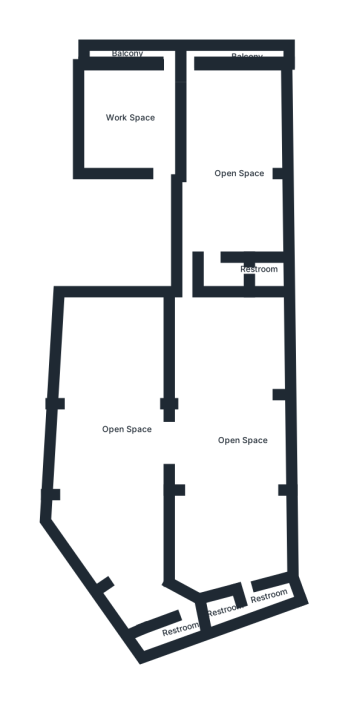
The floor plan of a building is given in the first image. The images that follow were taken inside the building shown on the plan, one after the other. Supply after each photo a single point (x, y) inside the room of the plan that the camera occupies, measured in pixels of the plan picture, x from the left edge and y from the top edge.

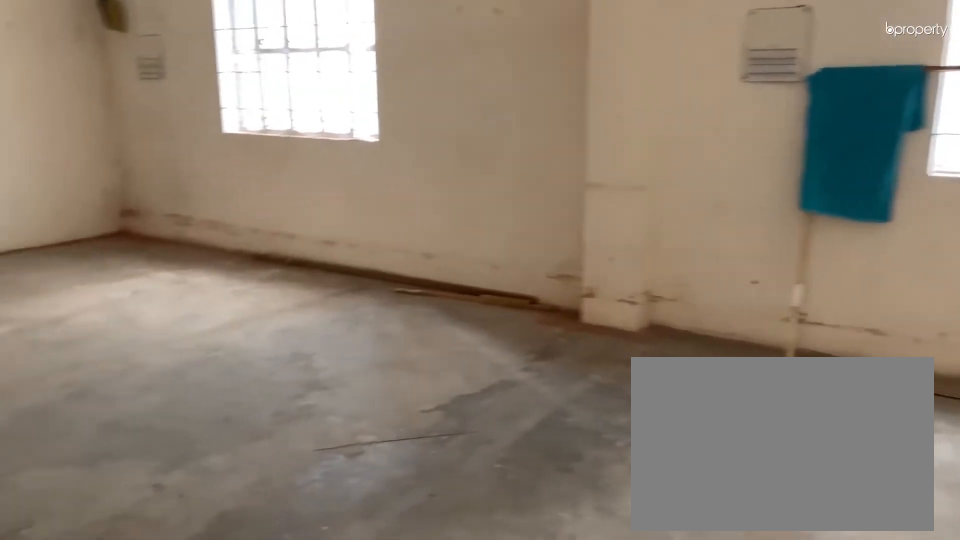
(227, 458)
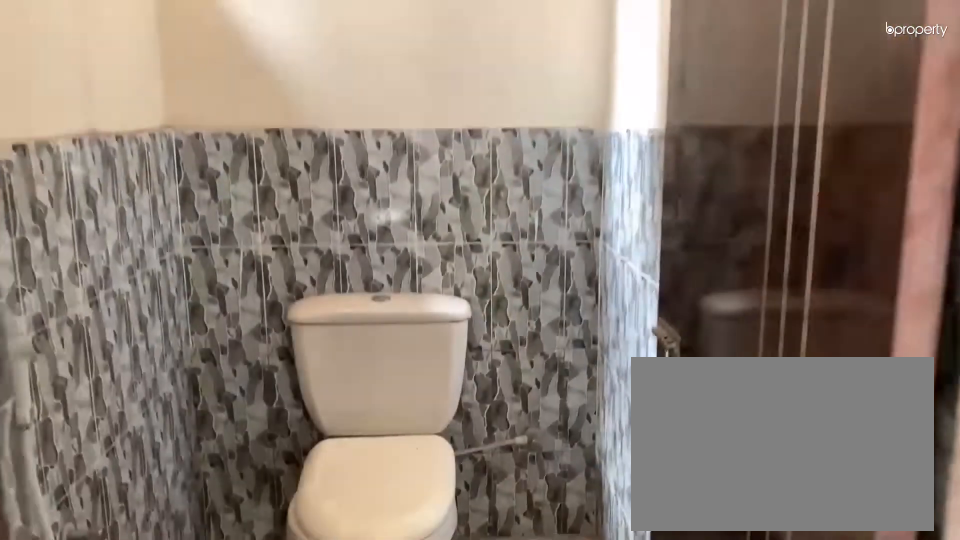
(229, 608)
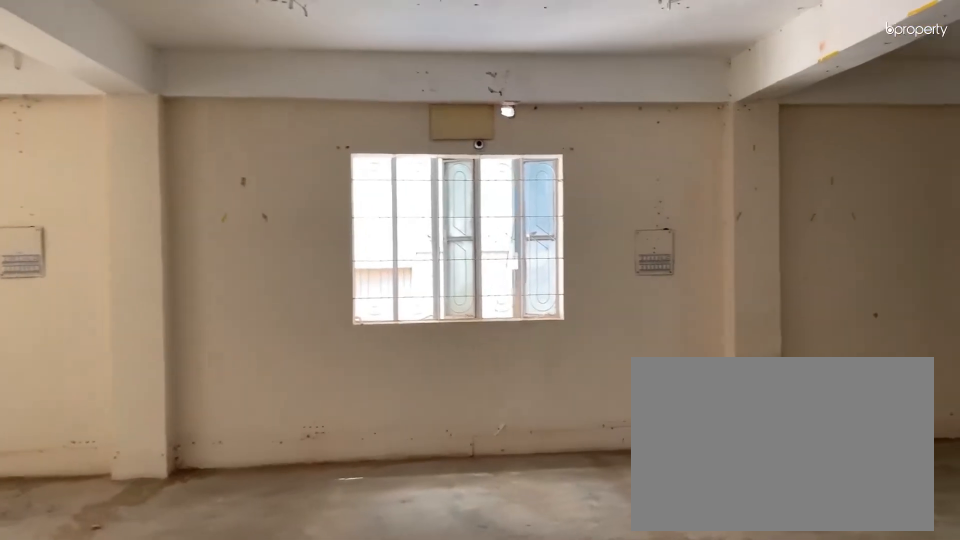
(109, 450)
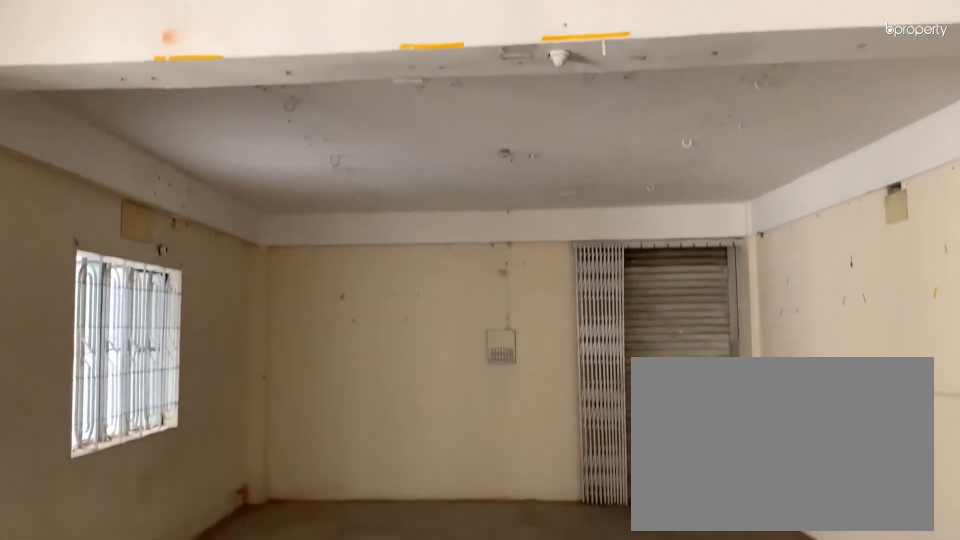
(109, 460)
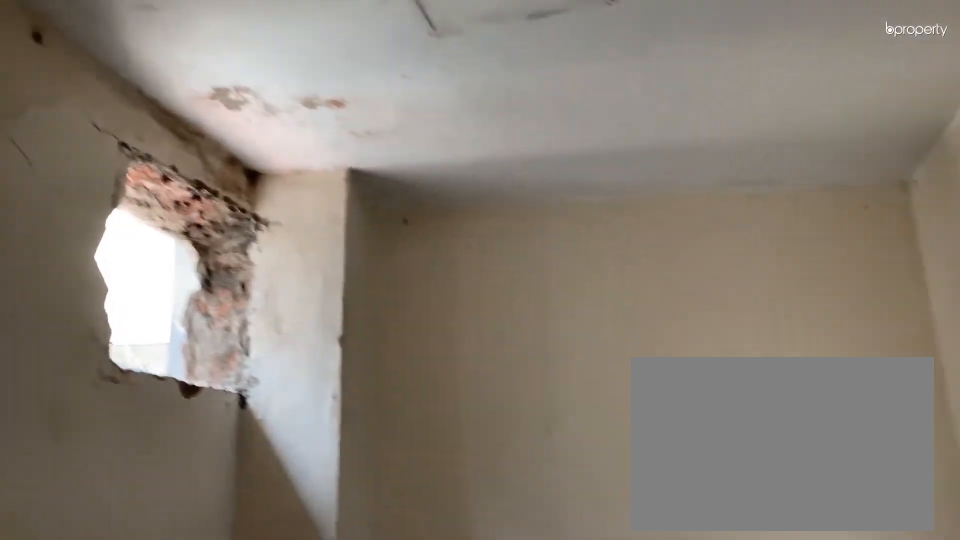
(169, 630)
